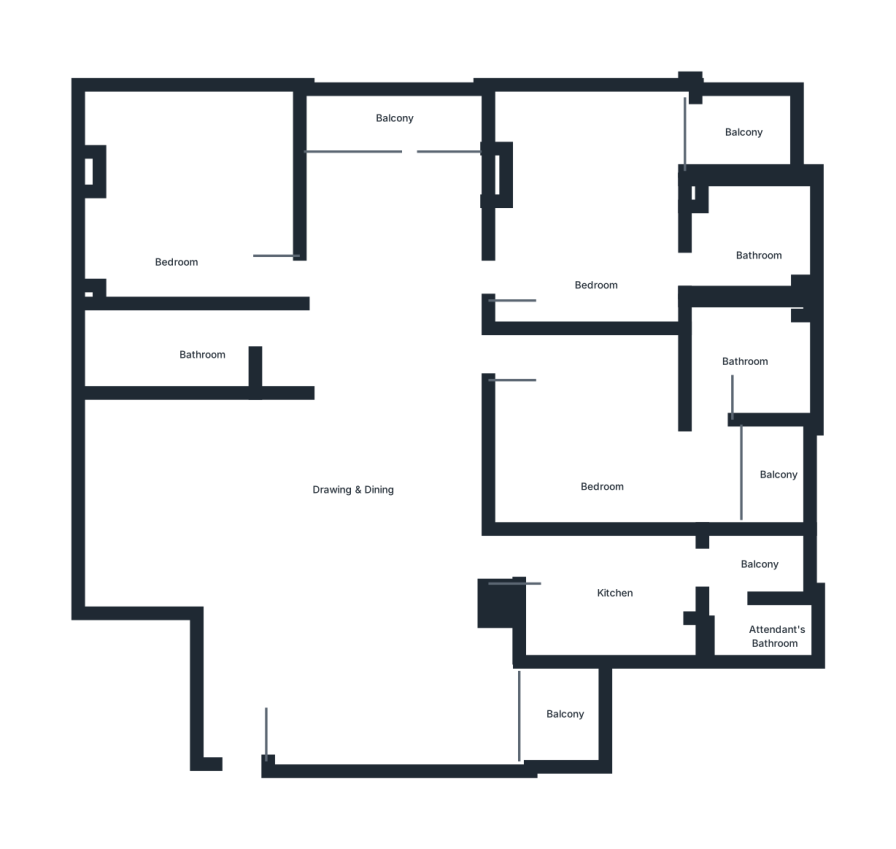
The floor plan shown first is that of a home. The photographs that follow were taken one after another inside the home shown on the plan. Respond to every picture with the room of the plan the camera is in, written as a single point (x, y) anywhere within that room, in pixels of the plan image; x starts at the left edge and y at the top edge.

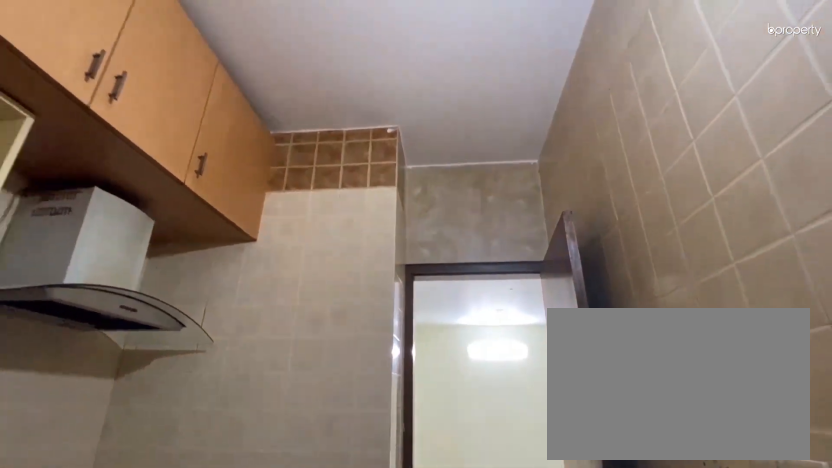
(629, 606)
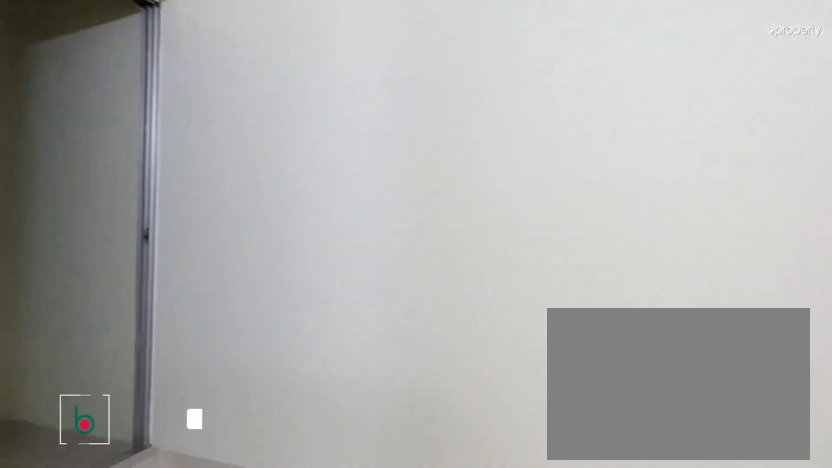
(606, 416)
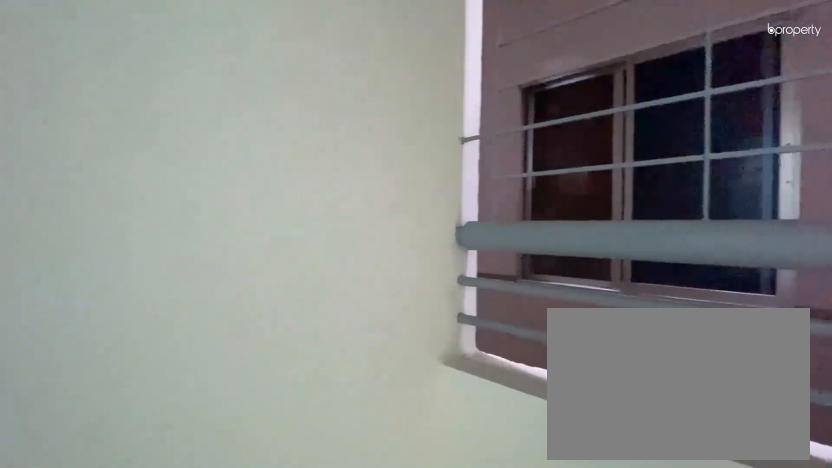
(788, 476)
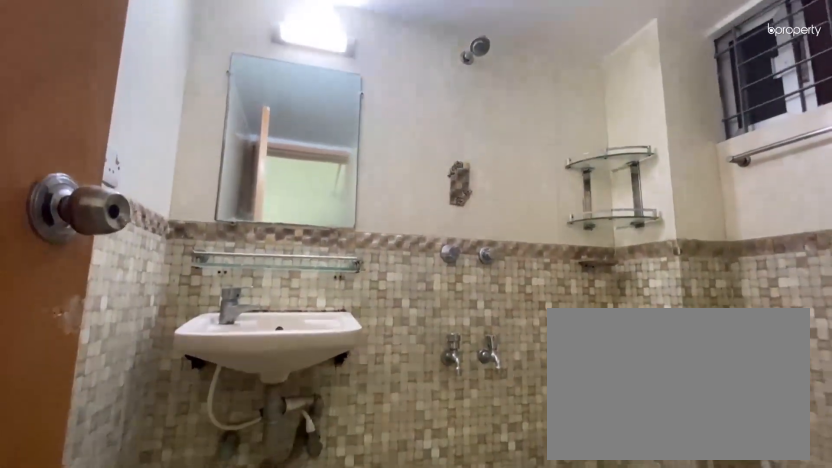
(747, 359)
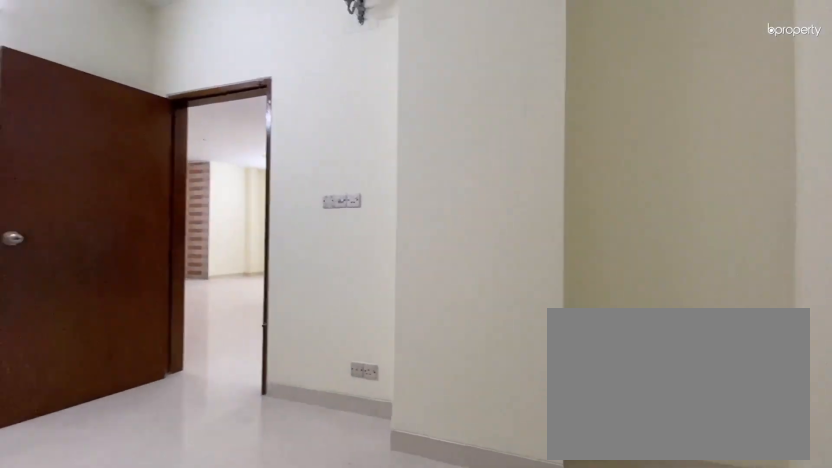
(596, 237)
